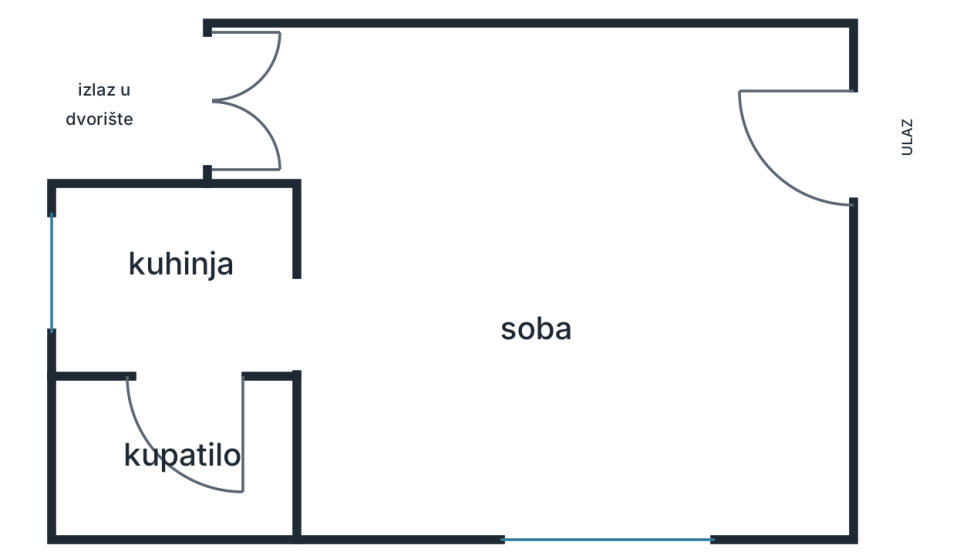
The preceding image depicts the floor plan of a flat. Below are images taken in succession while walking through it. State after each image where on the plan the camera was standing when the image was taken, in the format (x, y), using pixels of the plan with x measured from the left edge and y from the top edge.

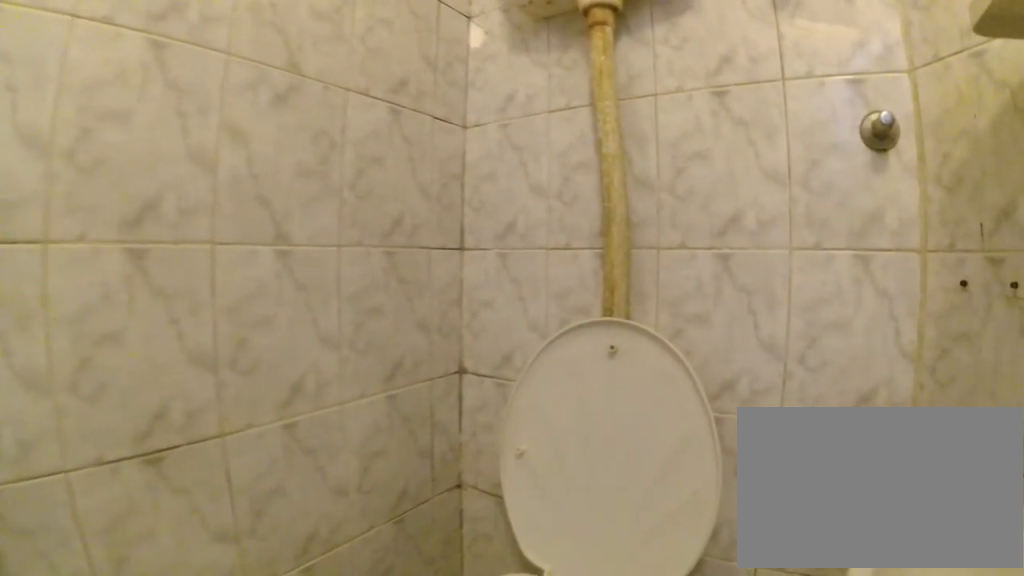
(165, 413)
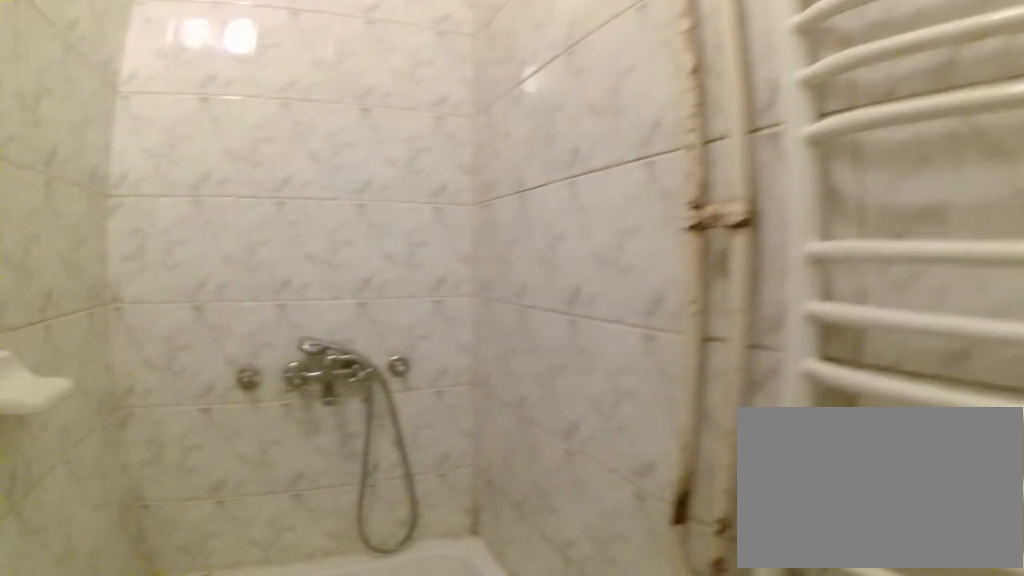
(119, 451)
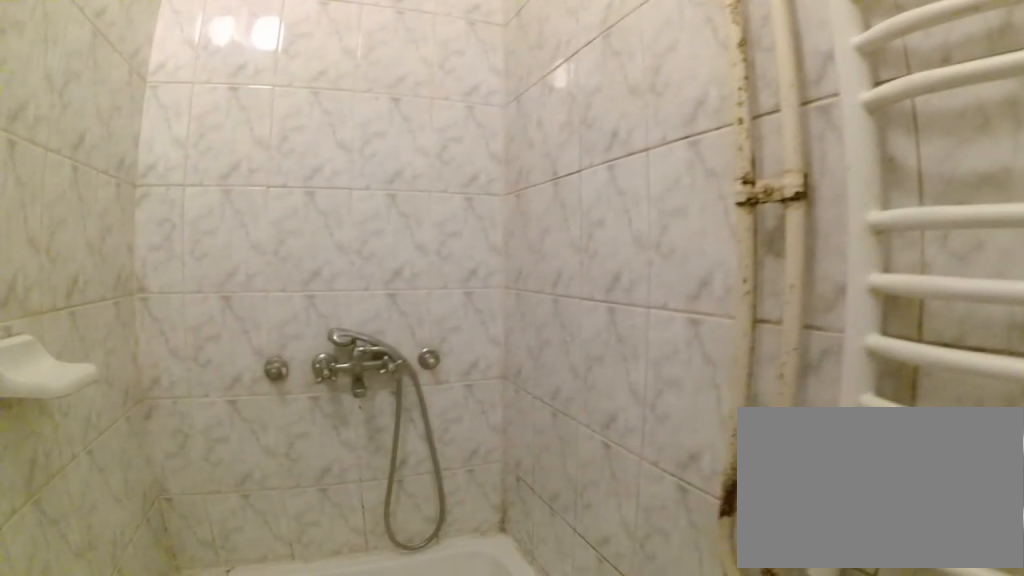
(122, 456)
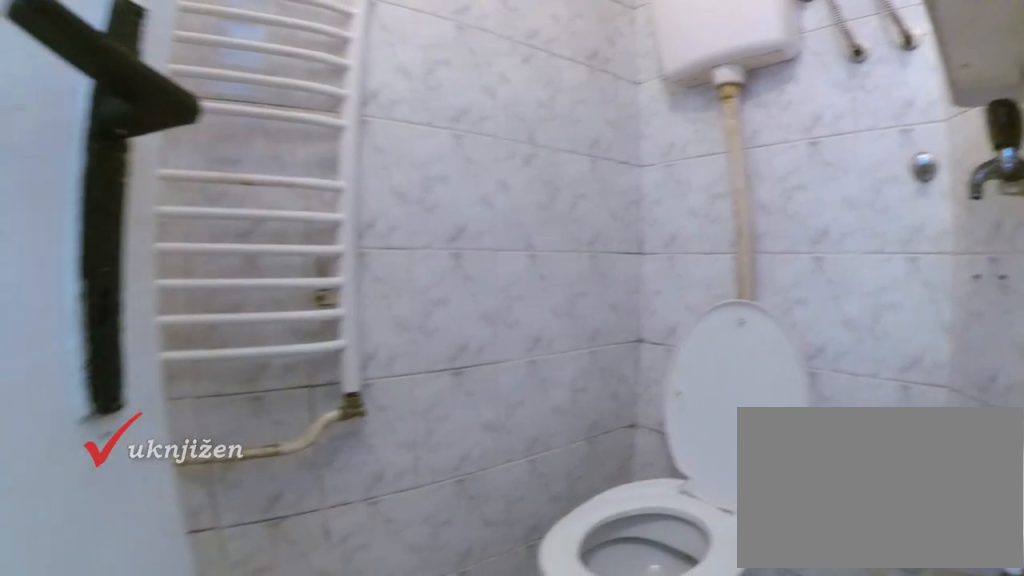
(187, 413)
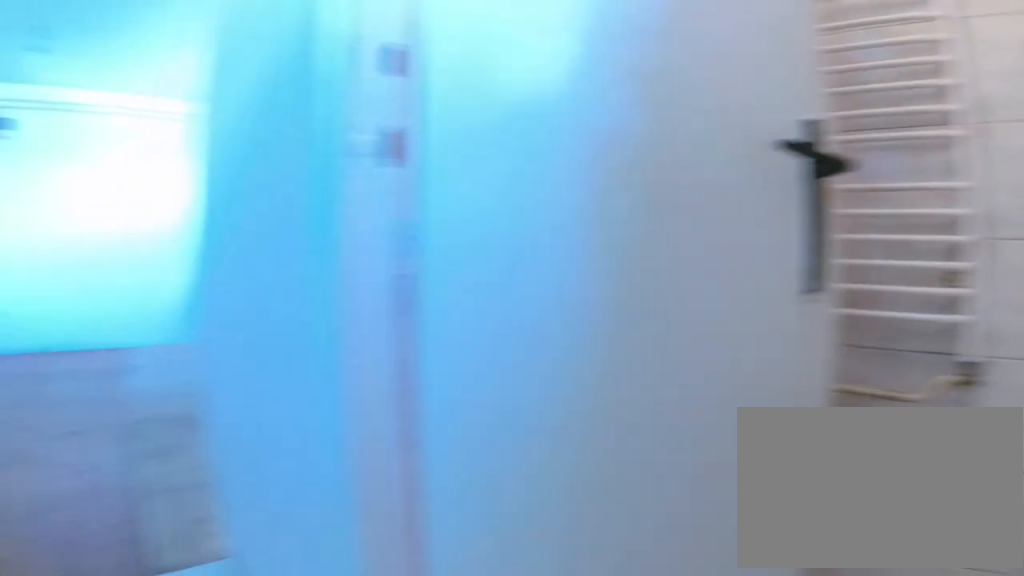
(200, 345)
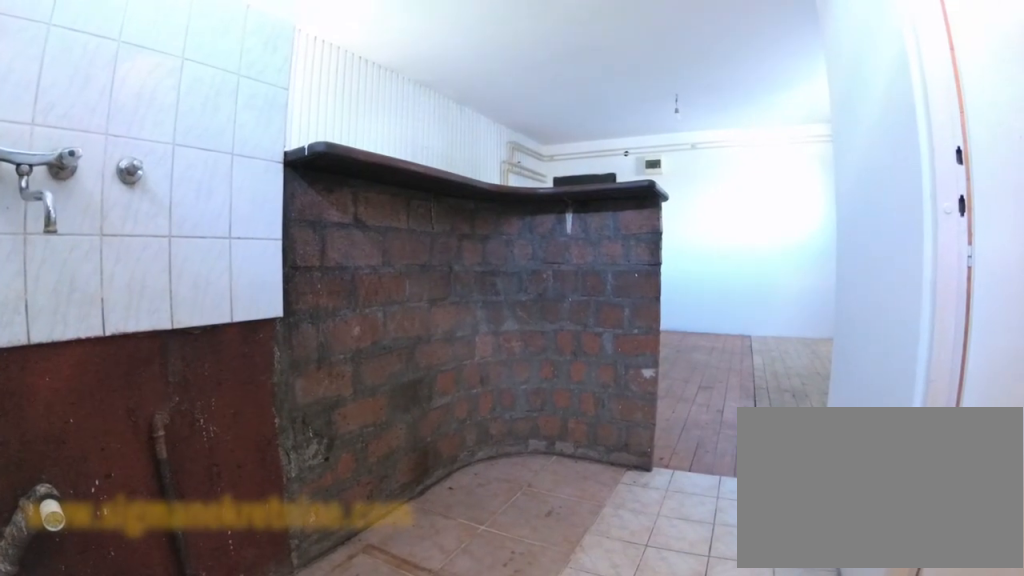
(118, 308)
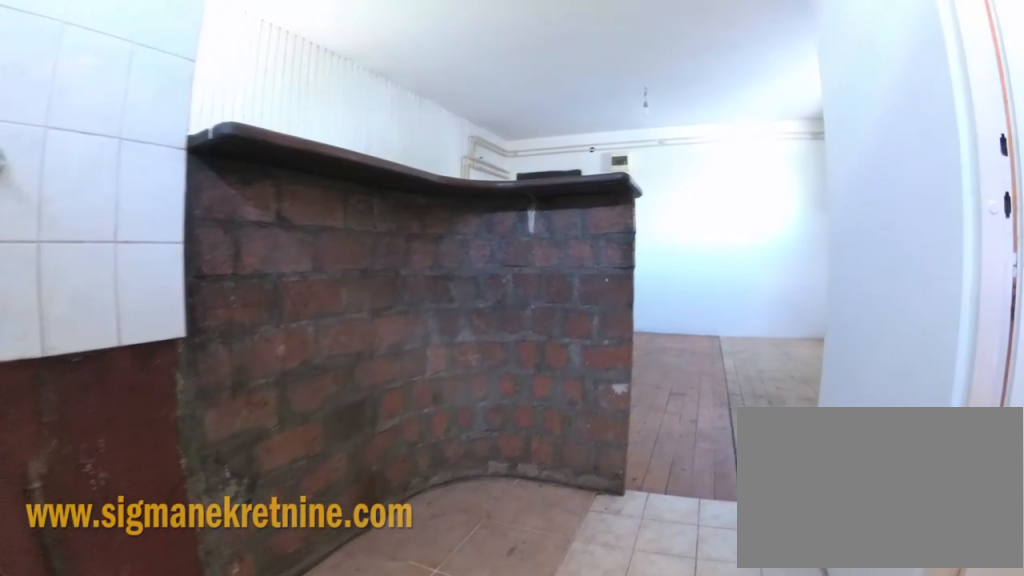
(147, 308)
